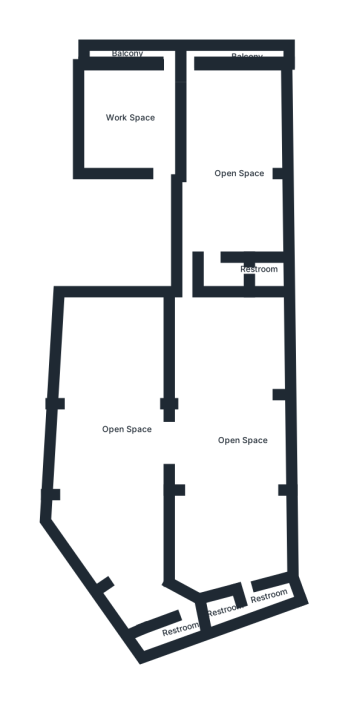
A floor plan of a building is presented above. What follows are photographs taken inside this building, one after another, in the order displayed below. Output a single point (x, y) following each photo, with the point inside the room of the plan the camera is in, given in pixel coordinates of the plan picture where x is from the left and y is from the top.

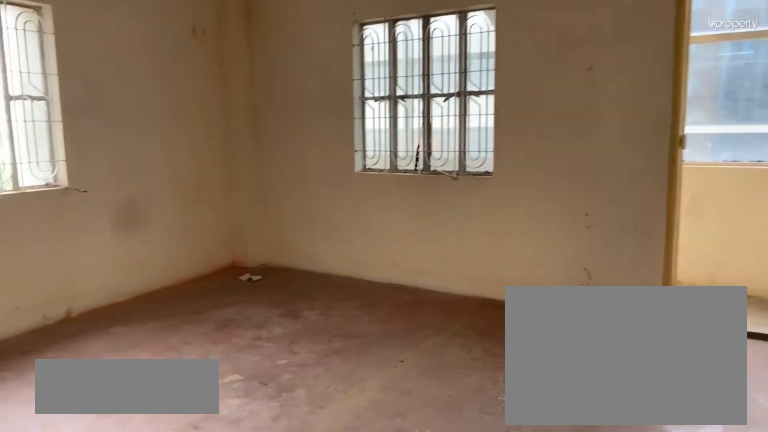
(139, 107)
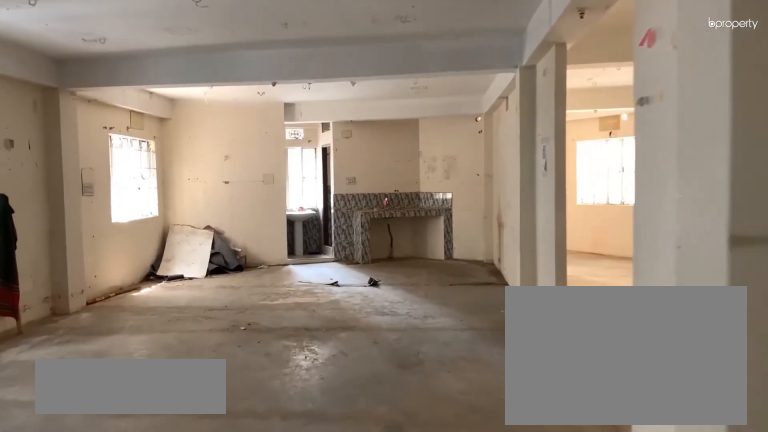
(227, 458)
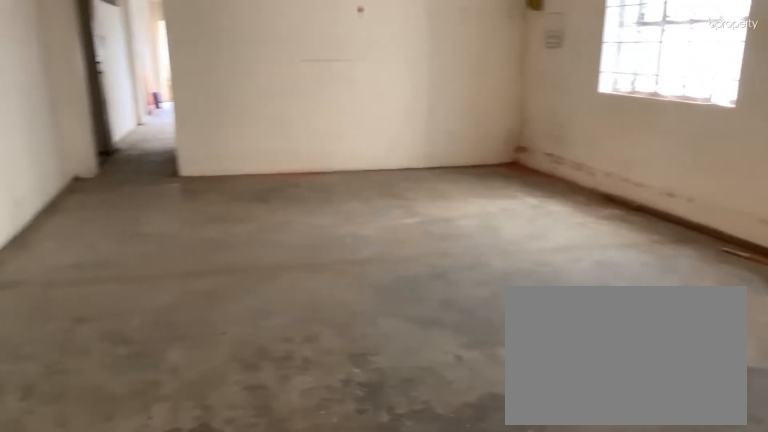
(227, 458)
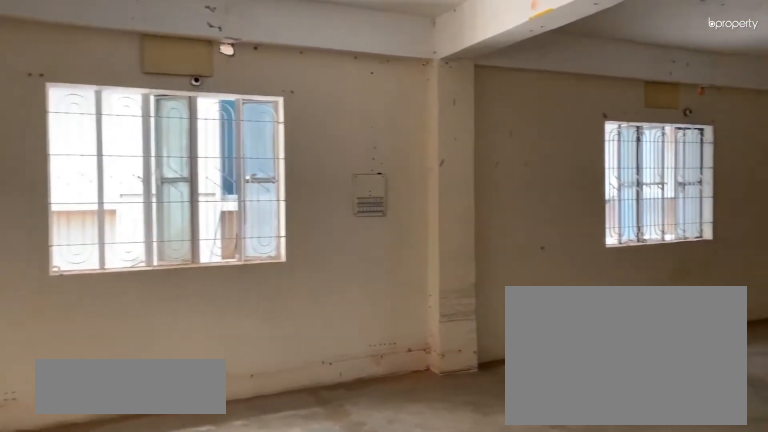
(109, 450)
